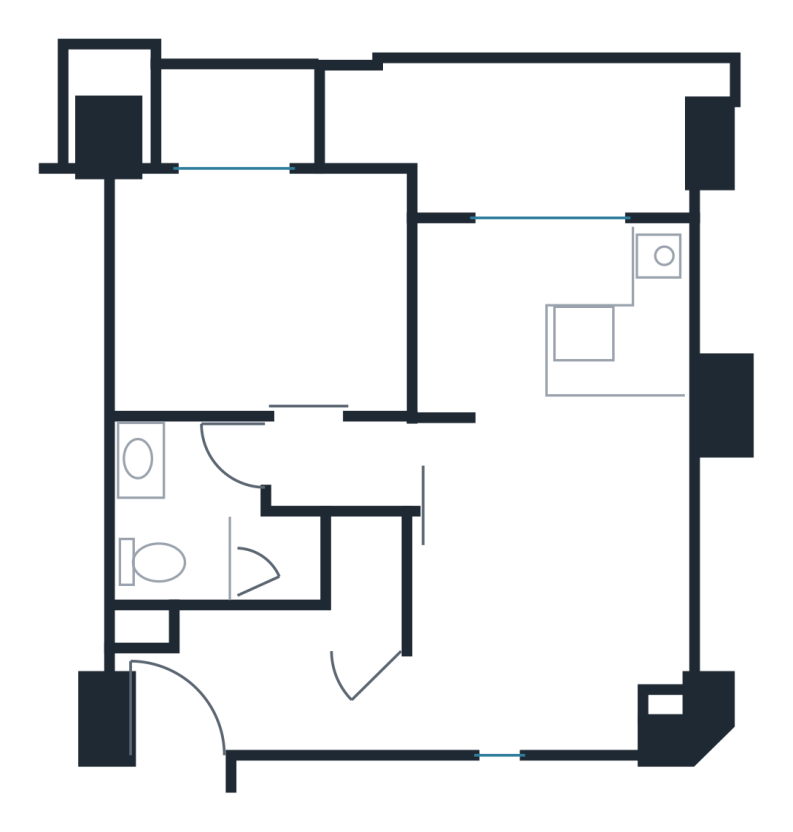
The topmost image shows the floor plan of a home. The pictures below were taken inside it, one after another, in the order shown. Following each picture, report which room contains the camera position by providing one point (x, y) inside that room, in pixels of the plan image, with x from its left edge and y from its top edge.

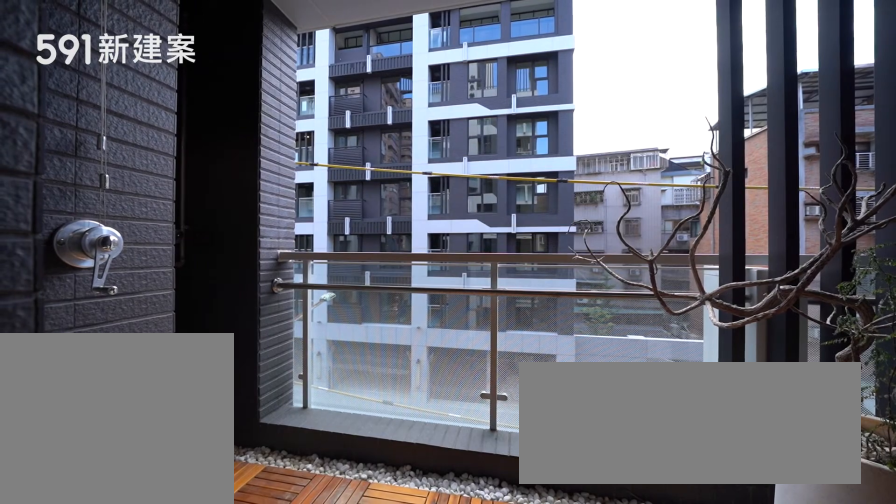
(518, 132)
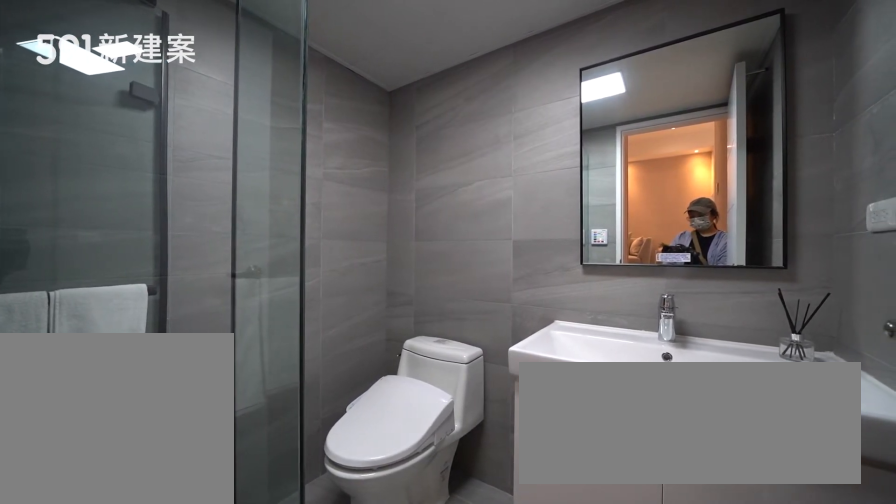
(205, 524)
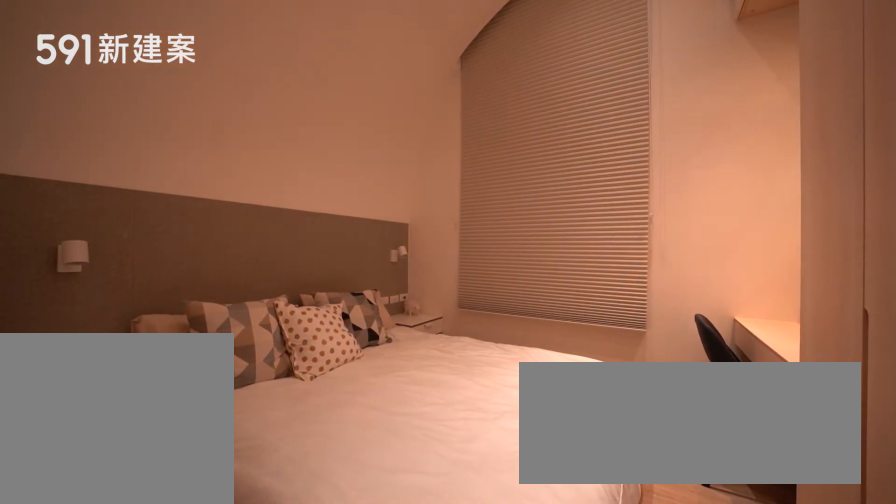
(260, 291)
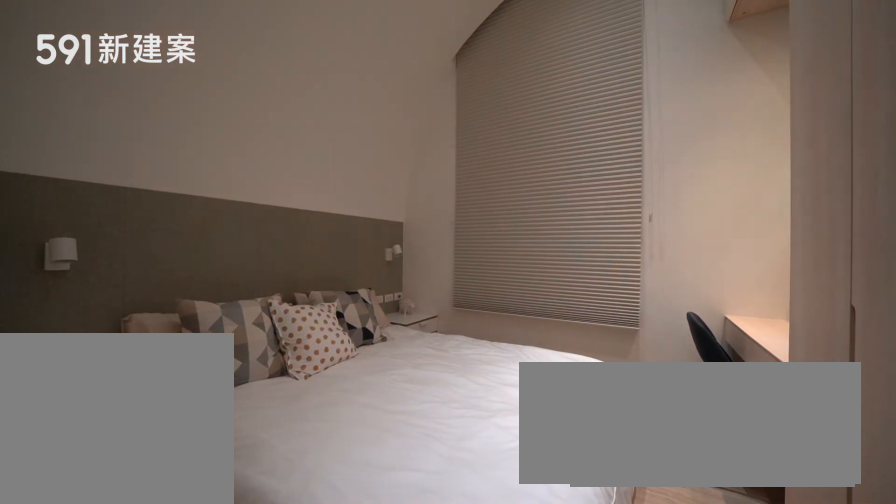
(260, 291)
